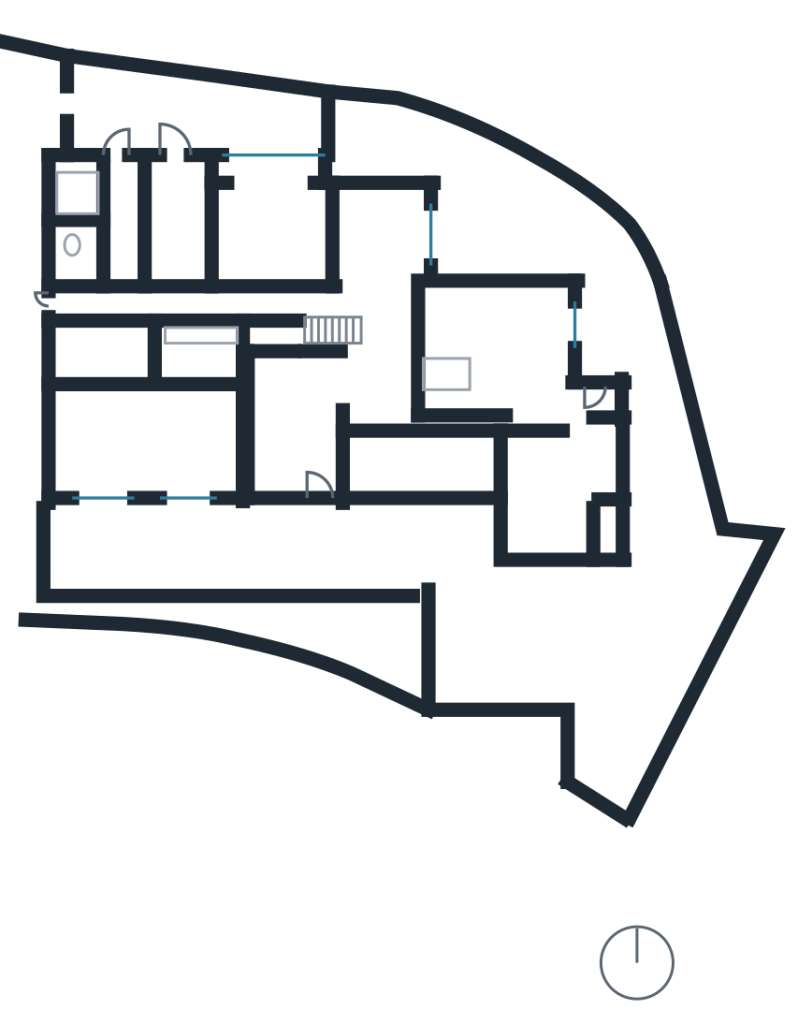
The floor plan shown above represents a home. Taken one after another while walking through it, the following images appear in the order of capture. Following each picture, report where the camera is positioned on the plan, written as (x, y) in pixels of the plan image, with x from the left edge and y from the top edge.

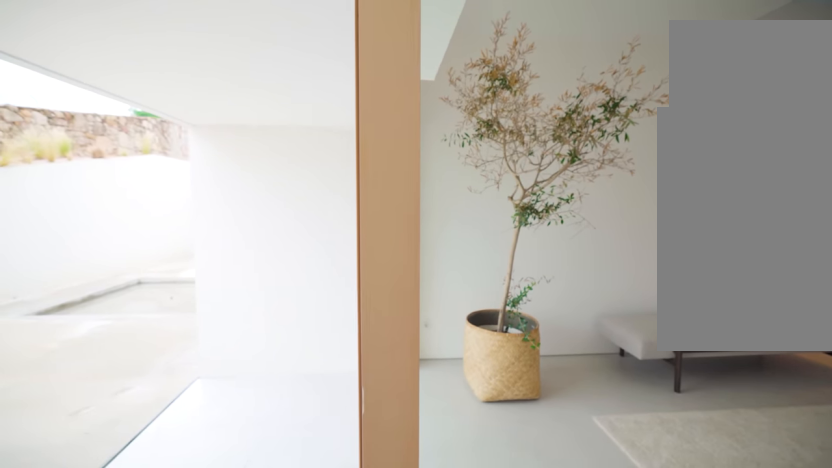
(320, 477)
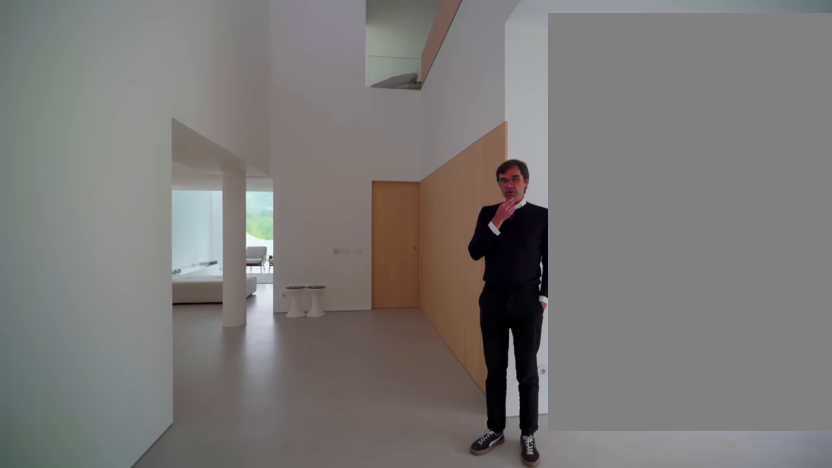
(269, 405)
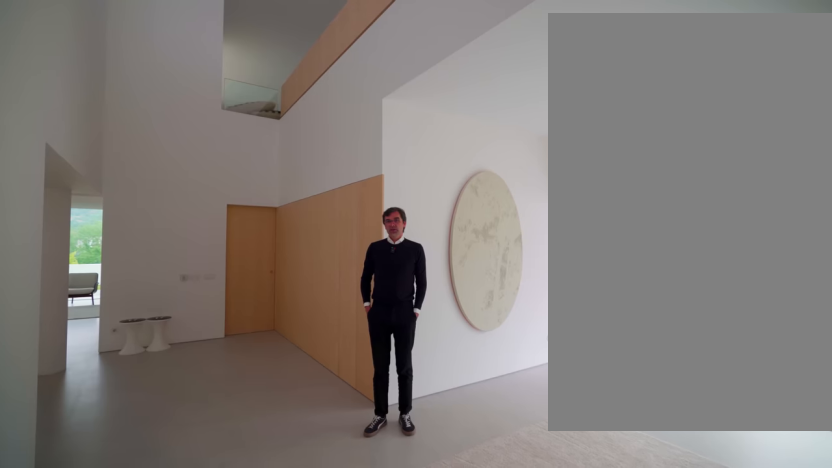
(269, 405)
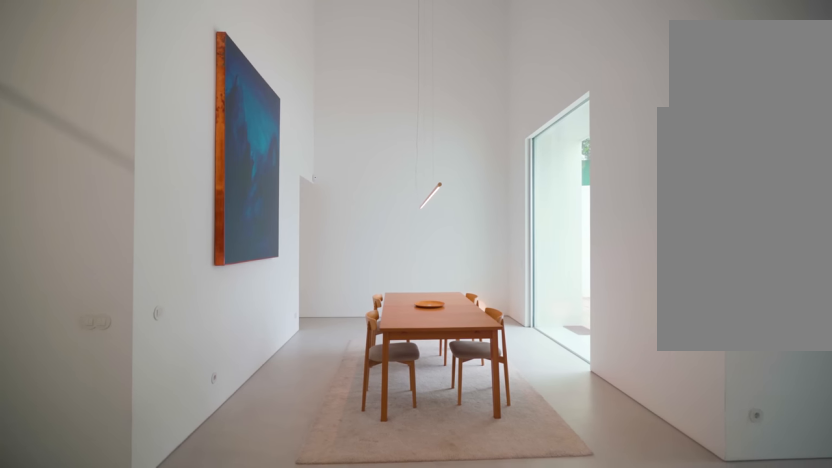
(382, 335)
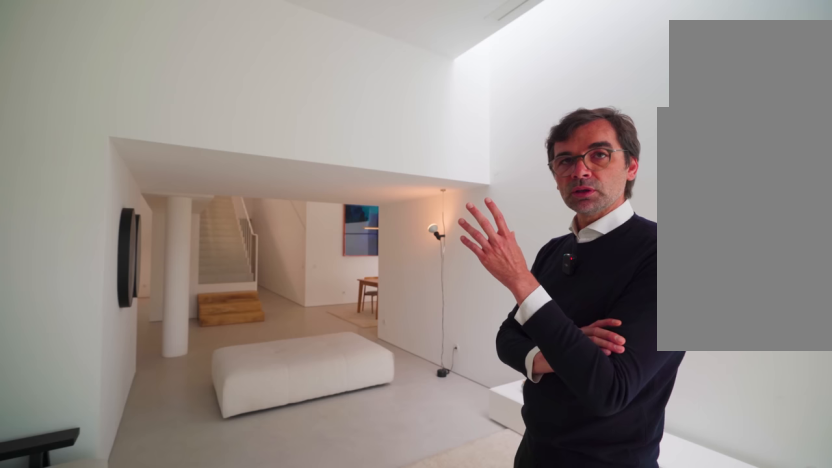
(548, 370)
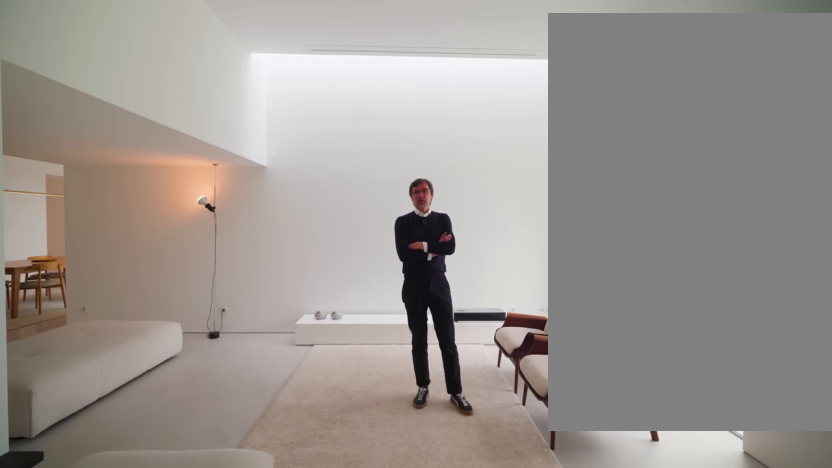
(527, 364)
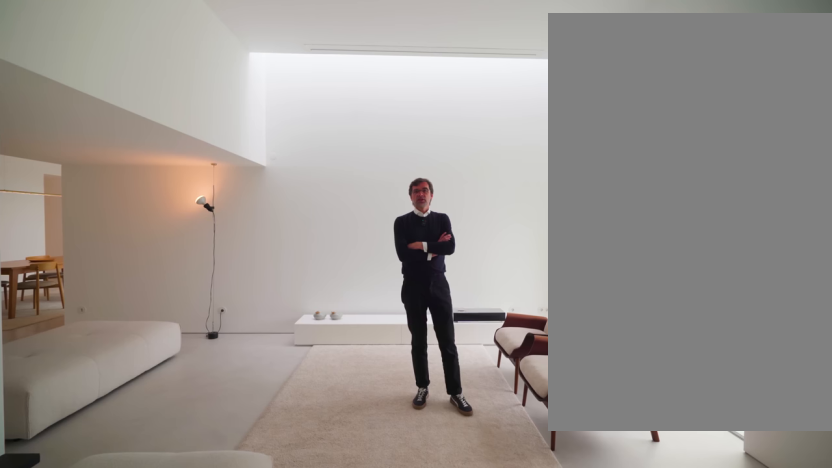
(527, 364)
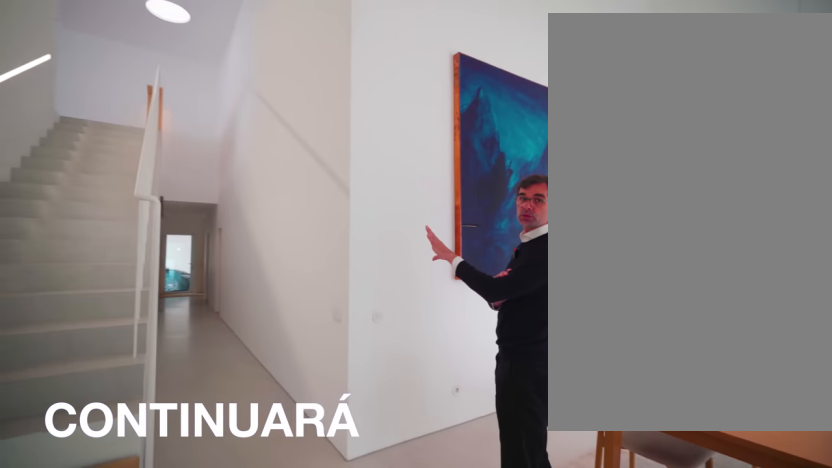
(383, 361)
